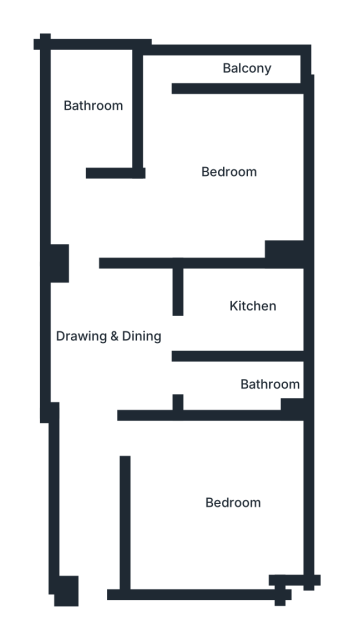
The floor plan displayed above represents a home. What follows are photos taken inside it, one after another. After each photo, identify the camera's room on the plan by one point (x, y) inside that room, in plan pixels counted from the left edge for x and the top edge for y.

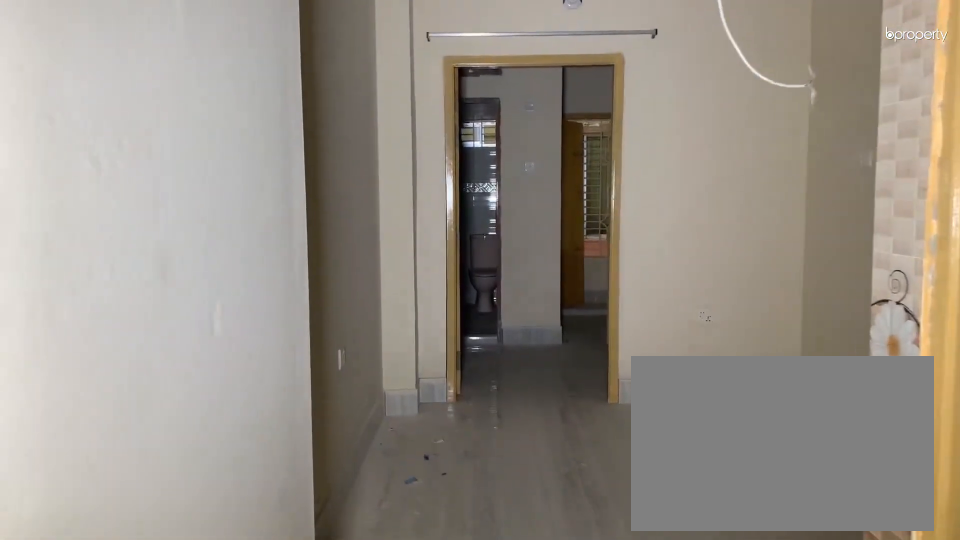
(92, 501)
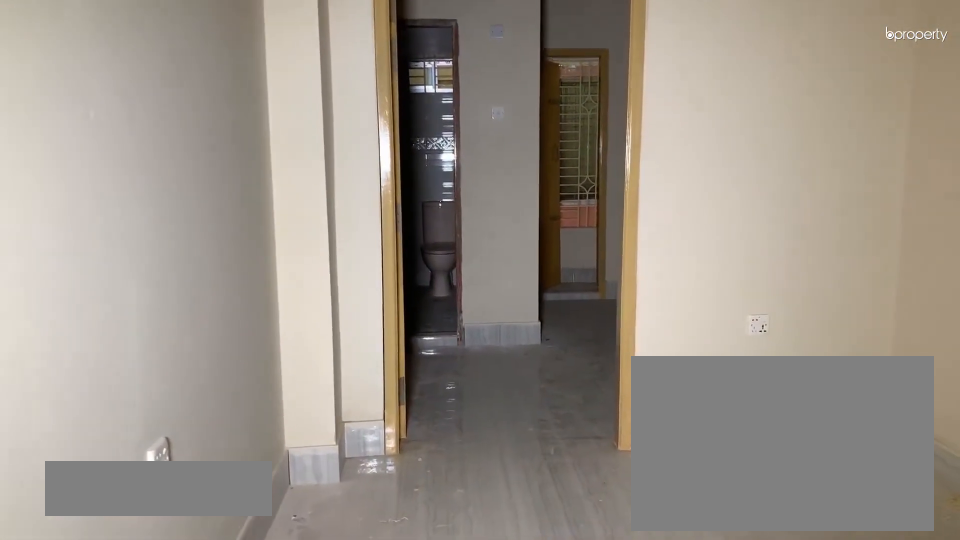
(98, 333)
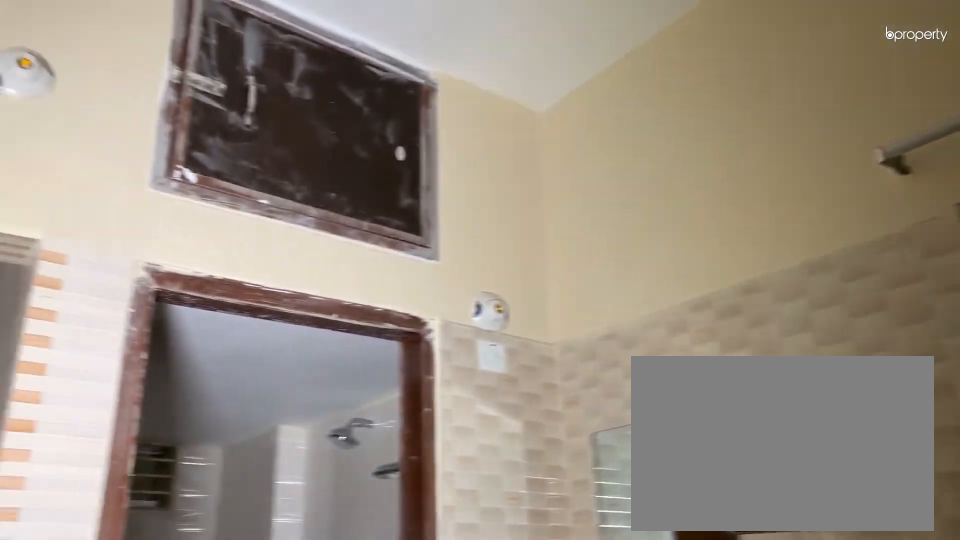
(98, 323)
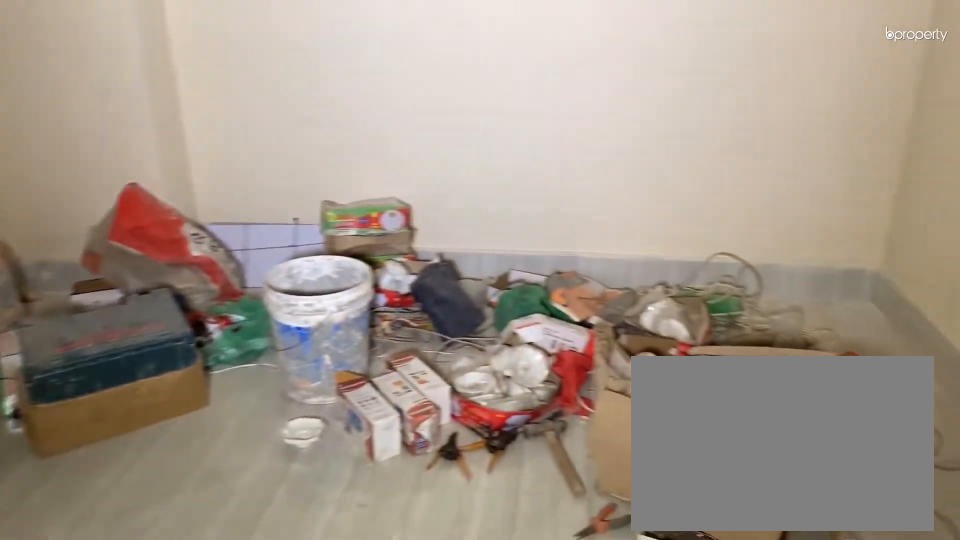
(215, 507)
